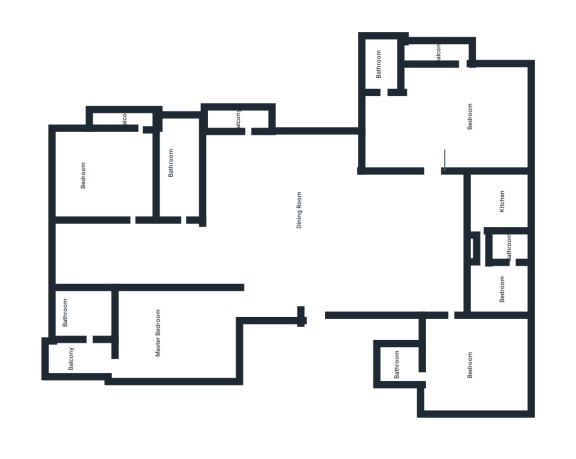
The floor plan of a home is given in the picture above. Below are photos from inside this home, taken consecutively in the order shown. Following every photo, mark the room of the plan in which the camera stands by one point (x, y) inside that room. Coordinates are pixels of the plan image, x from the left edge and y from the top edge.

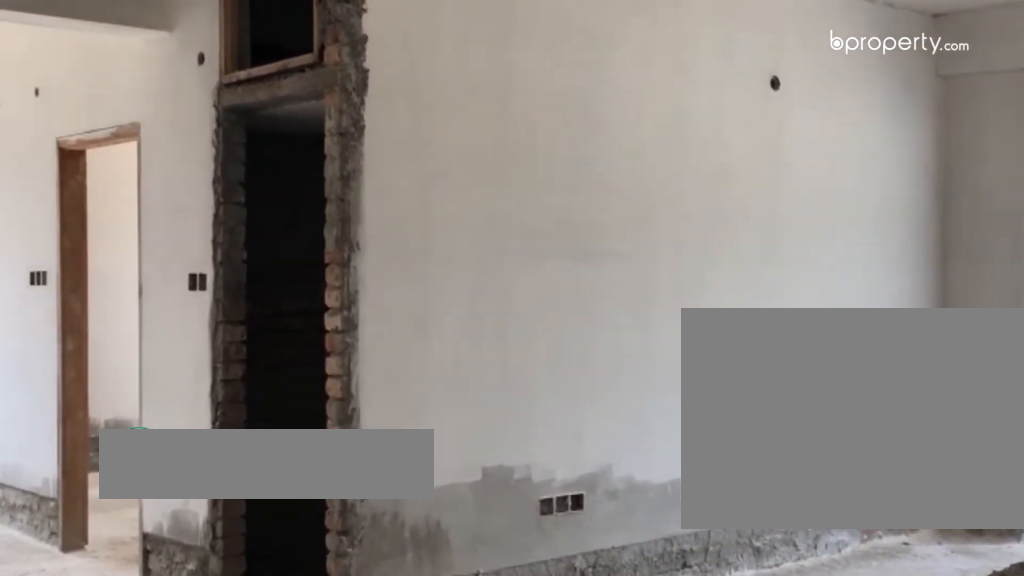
(322, 257)
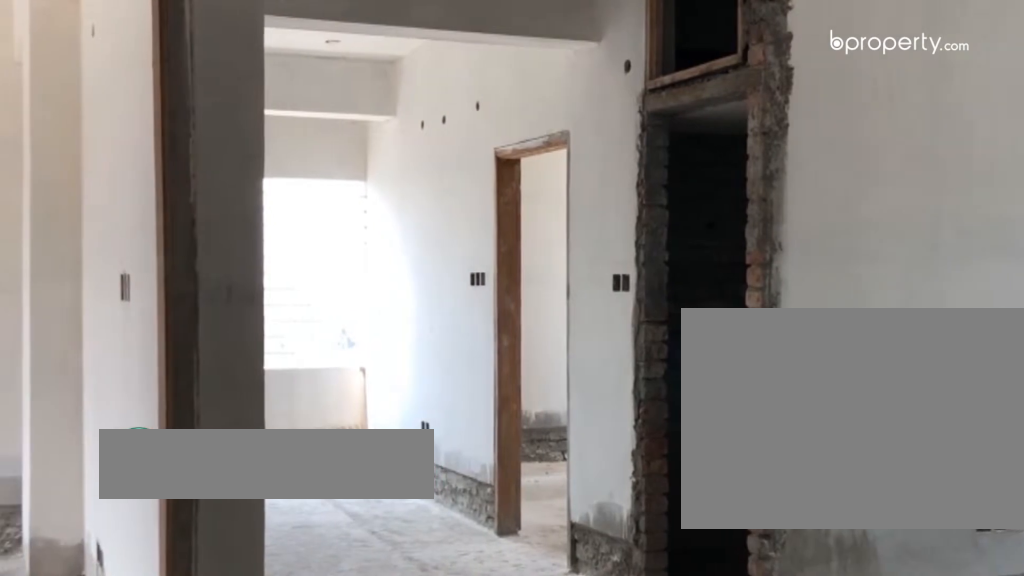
(322, 257)
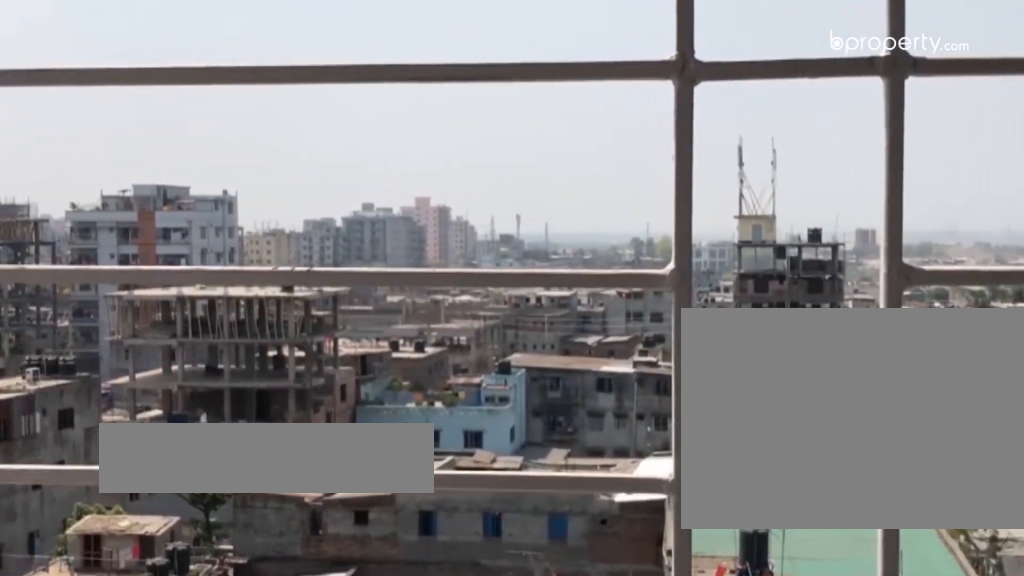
(76, 357)
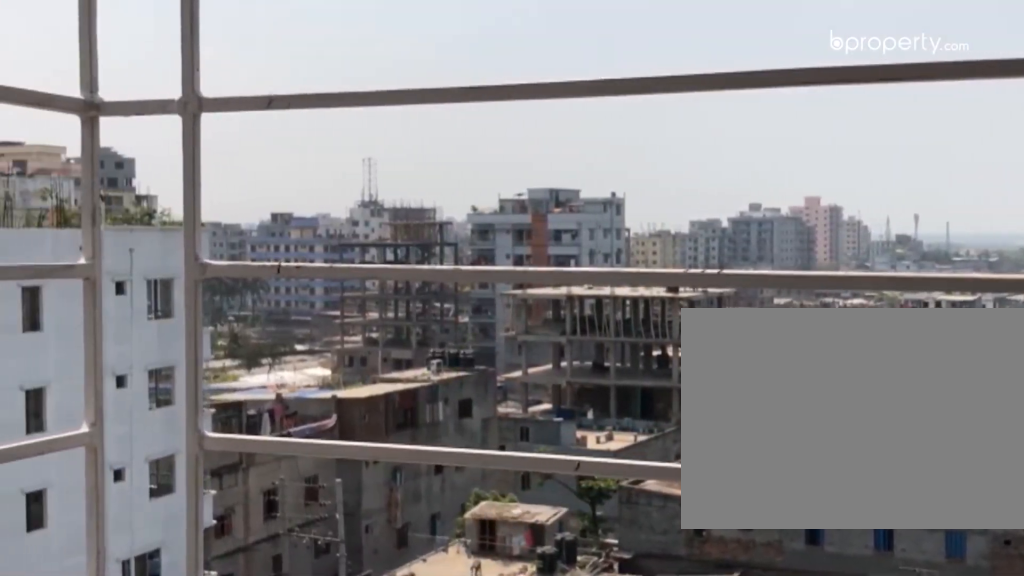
(76, 357)
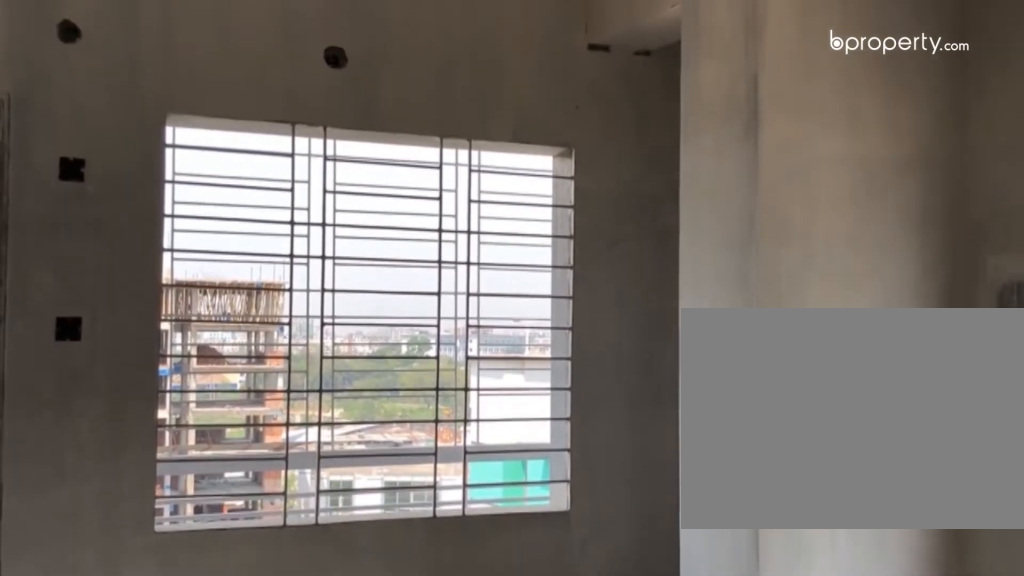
(445, 95)
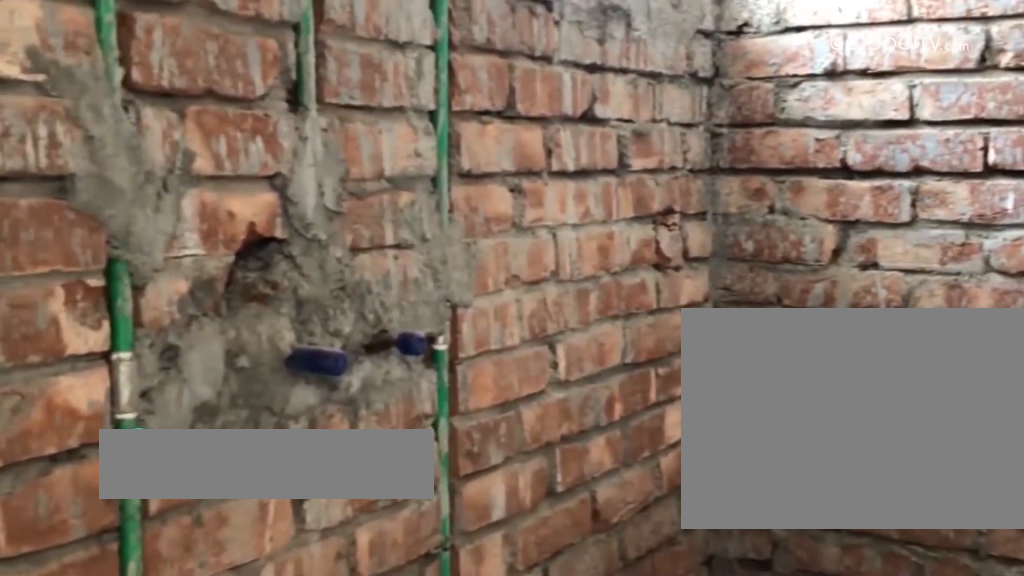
(382, 61)
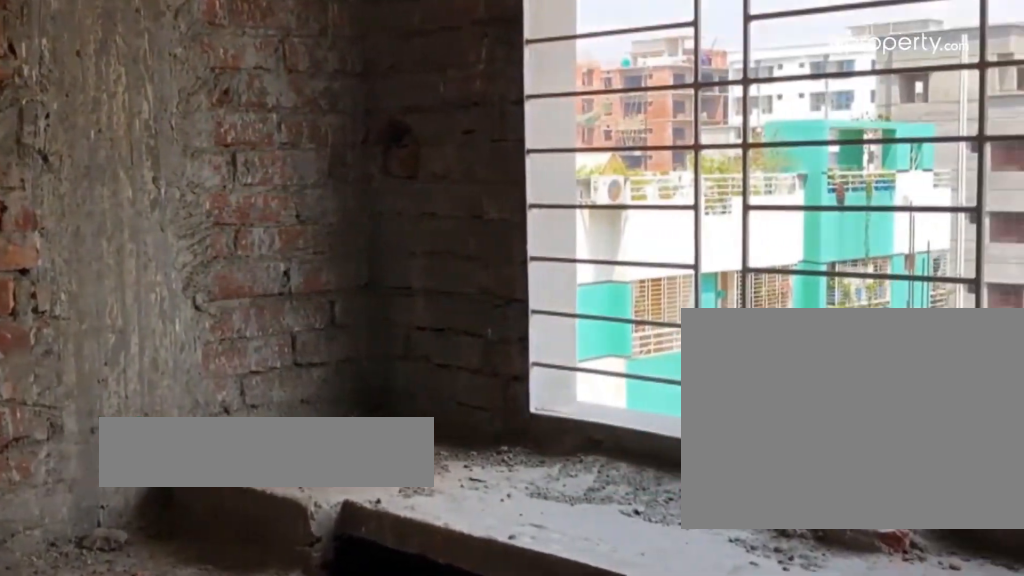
(507, 199)
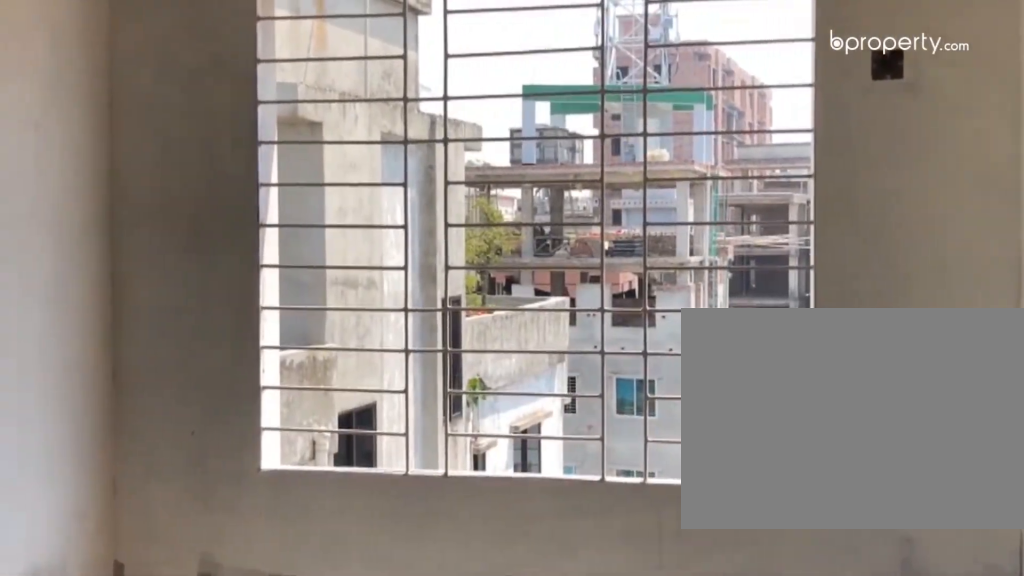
(471, 373)
